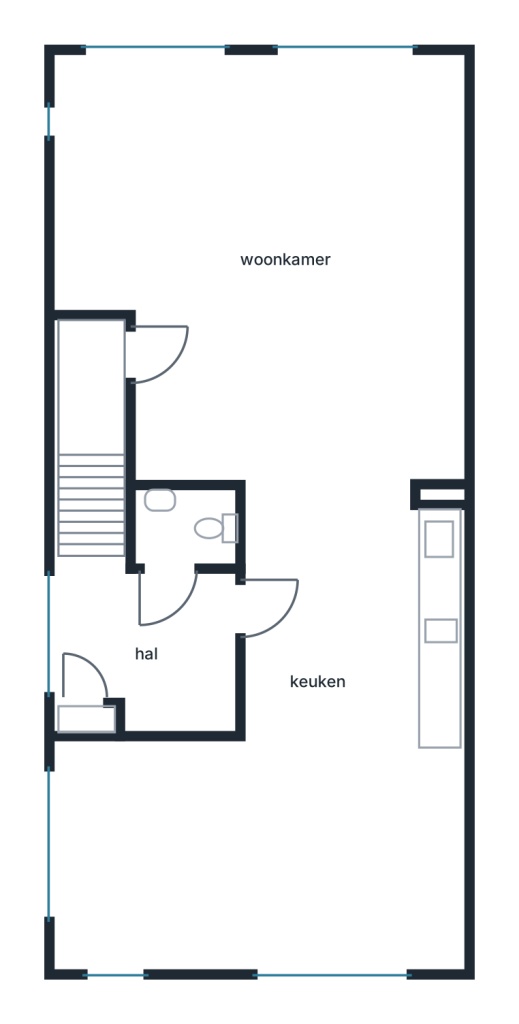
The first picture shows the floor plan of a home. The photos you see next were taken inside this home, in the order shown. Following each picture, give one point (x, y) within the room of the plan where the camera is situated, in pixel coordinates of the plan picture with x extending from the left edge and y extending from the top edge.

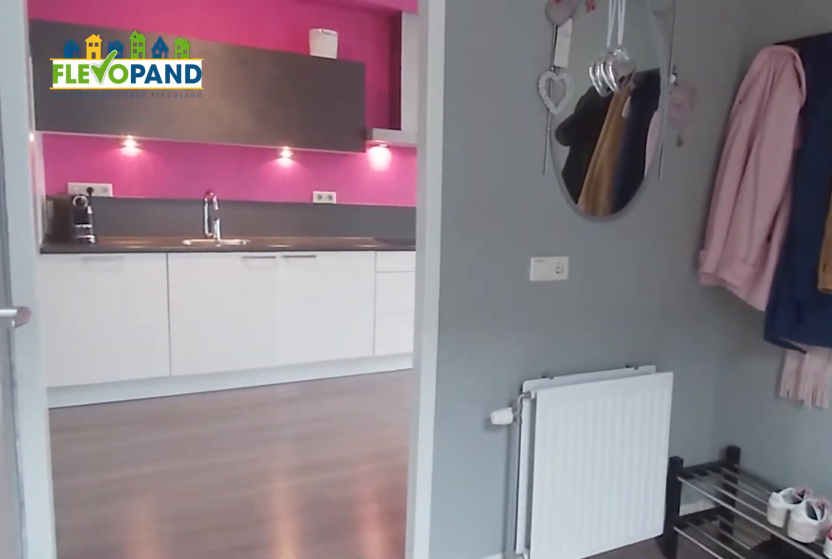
(149, 645)
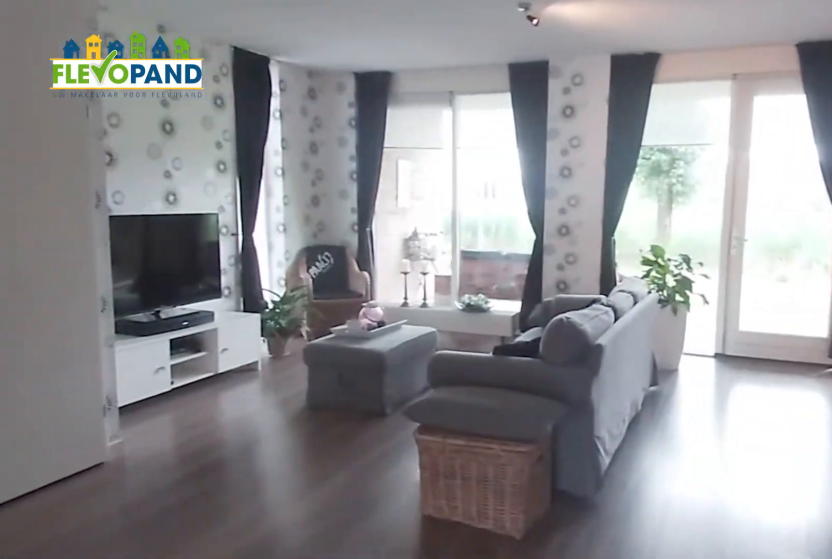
(275, 264)
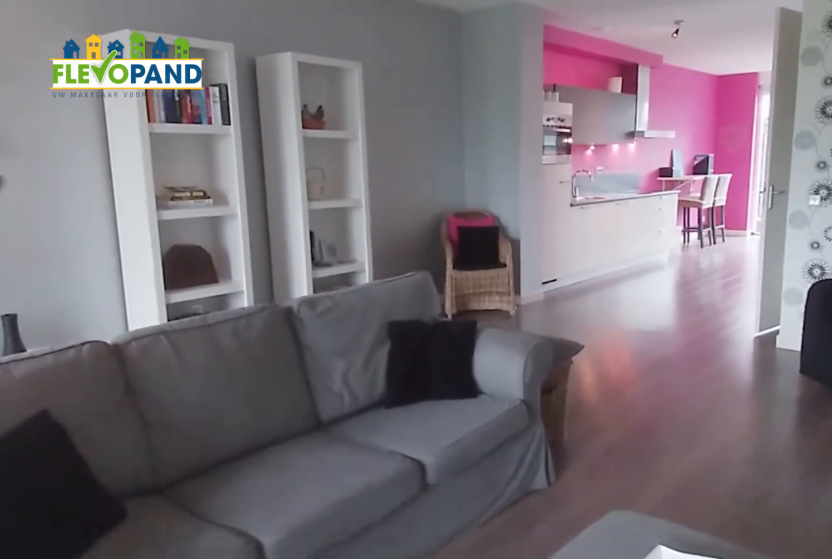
(275, 264)
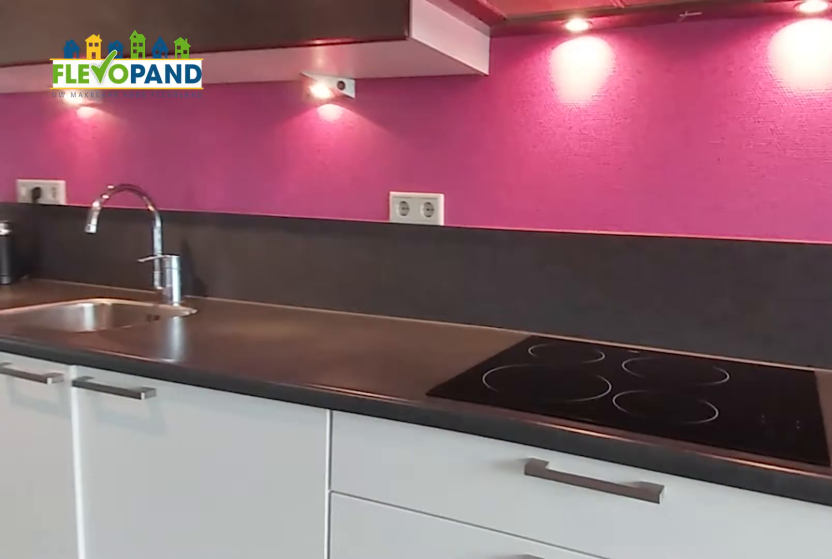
(160, 856)
